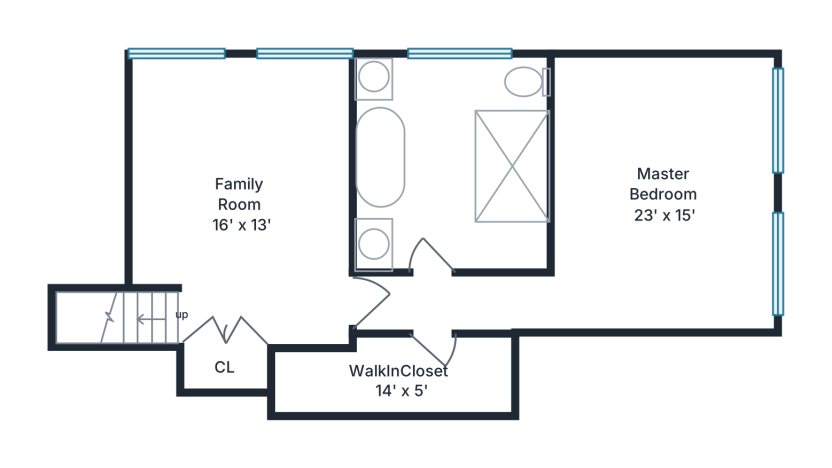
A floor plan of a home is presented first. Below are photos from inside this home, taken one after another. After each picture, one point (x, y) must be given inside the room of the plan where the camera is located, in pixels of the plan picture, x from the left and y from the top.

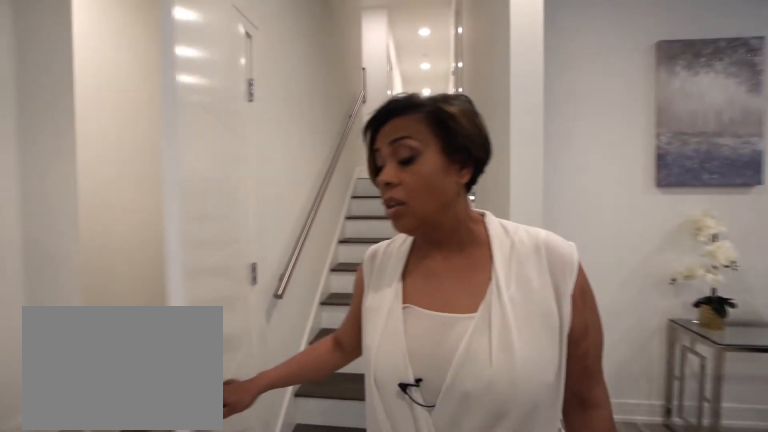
(243, 197)
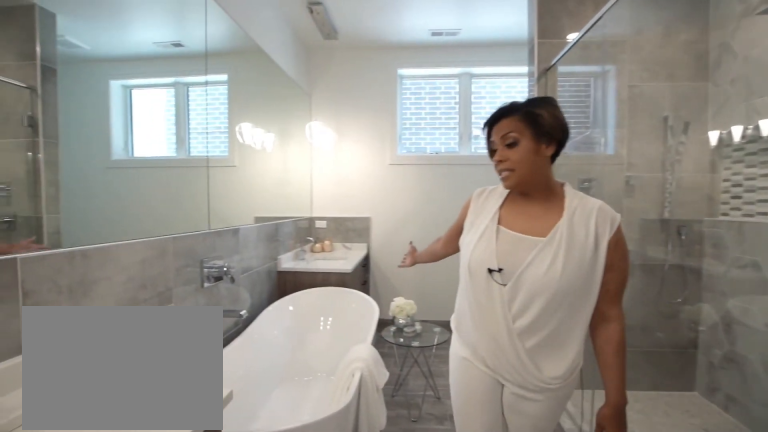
(452, 165)
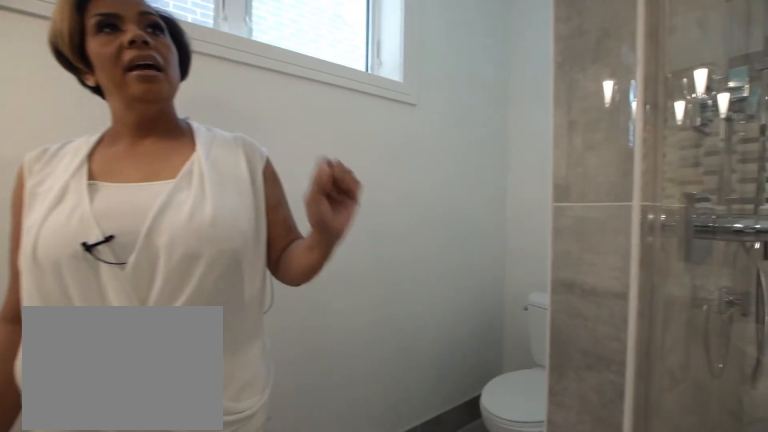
(452, 165)
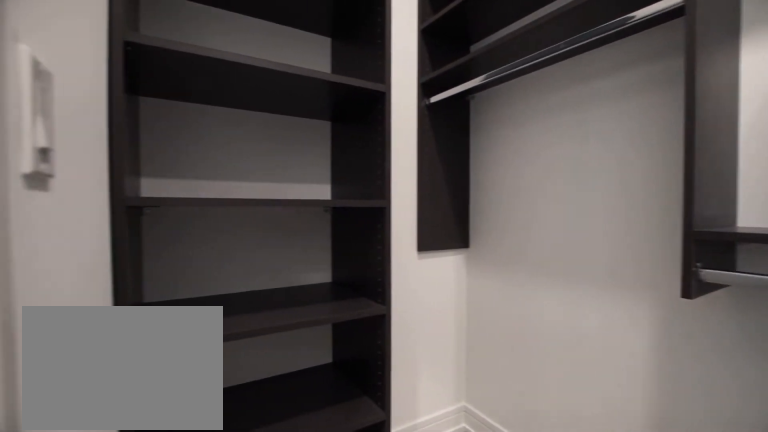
(396, 376)
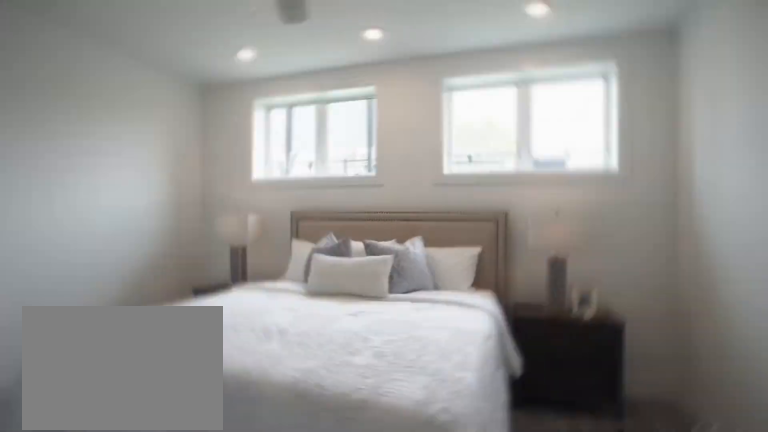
(666, 192)
